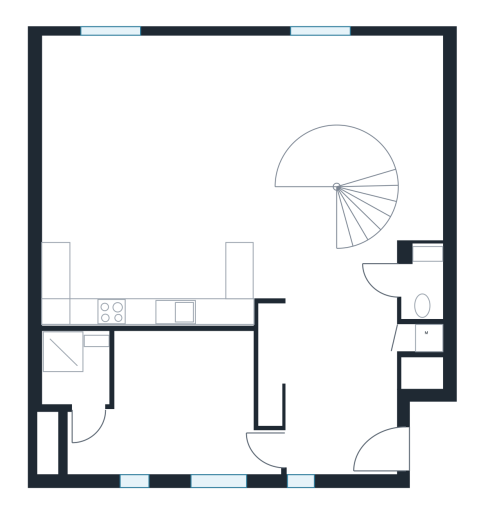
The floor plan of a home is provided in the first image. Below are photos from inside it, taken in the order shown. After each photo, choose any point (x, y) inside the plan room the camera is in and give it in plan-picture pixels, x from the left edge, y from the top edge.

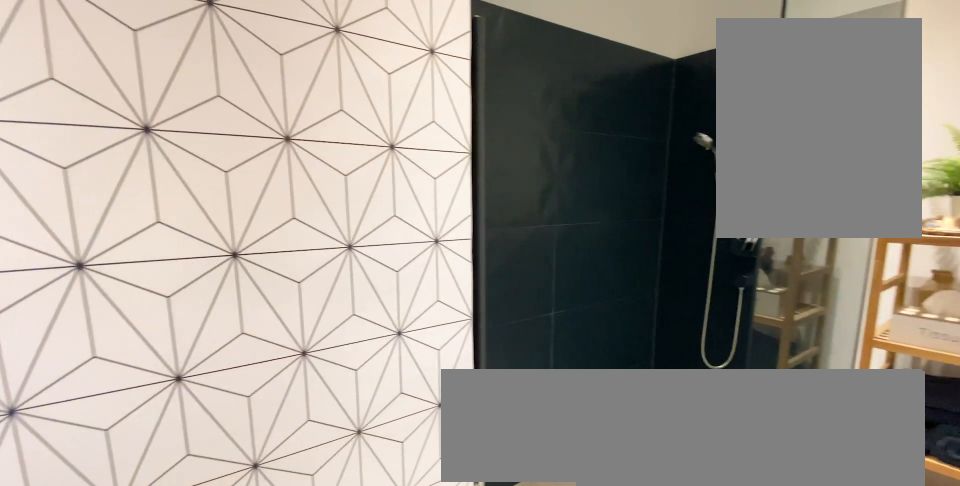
(81, 394)
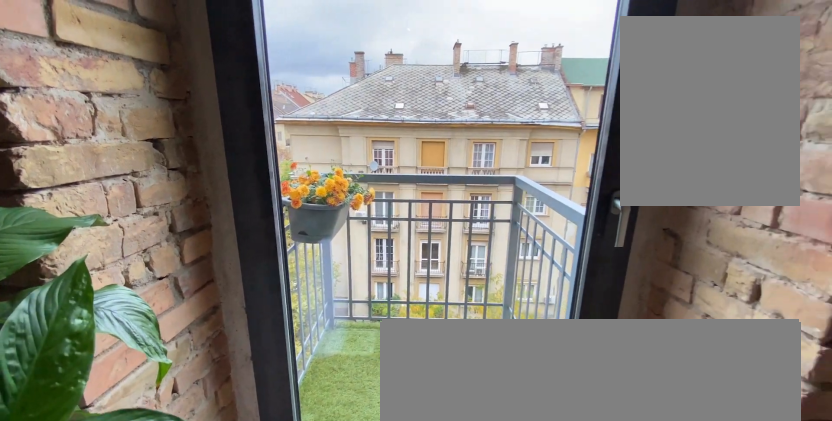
(178, 178)
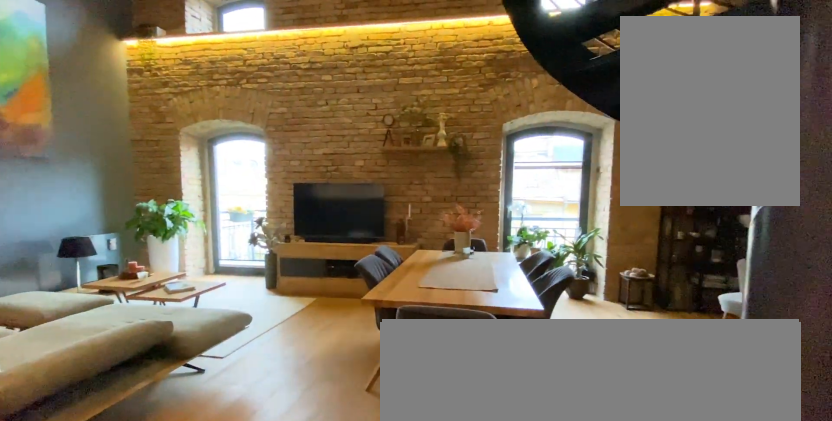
(178, 178)
